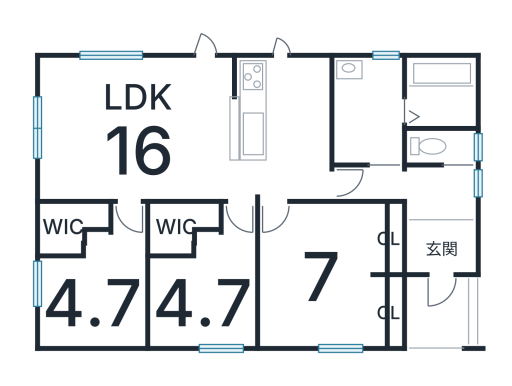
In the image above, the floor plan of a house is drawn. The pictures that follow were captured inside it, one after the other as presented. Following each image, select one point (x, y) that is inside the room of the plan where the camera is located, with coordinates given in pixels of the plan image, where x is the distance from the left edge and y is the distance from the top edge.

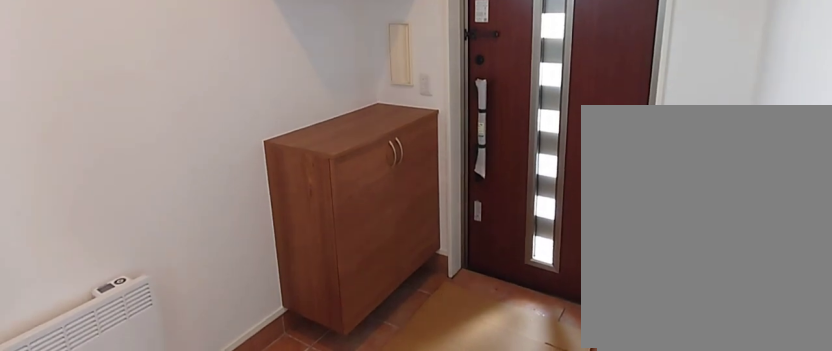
(444, 241)
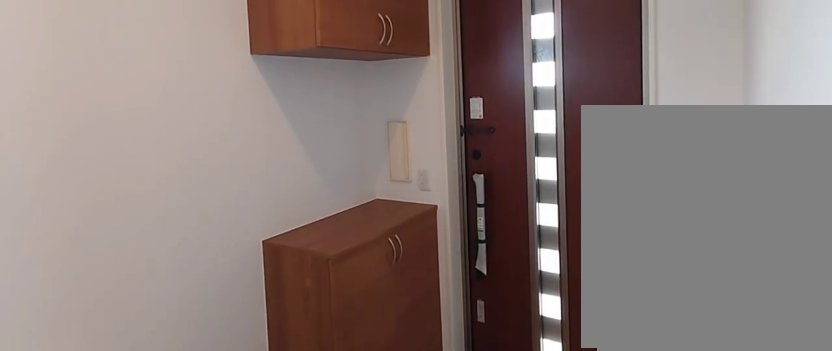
(444, 241)
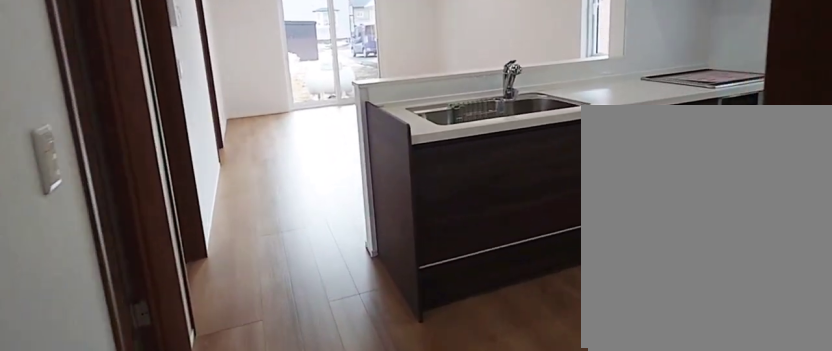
(293, 129)
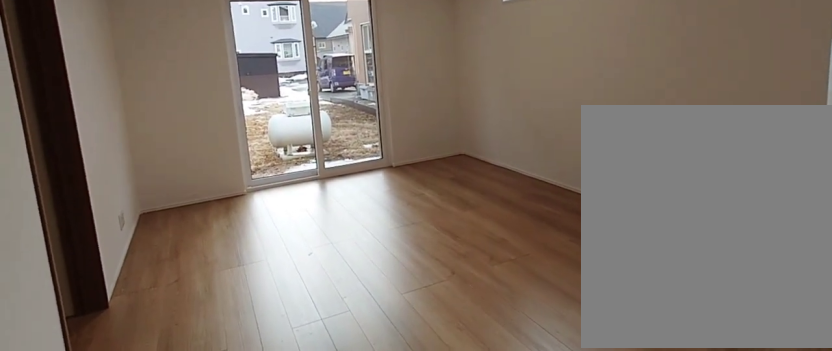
(136, 125)
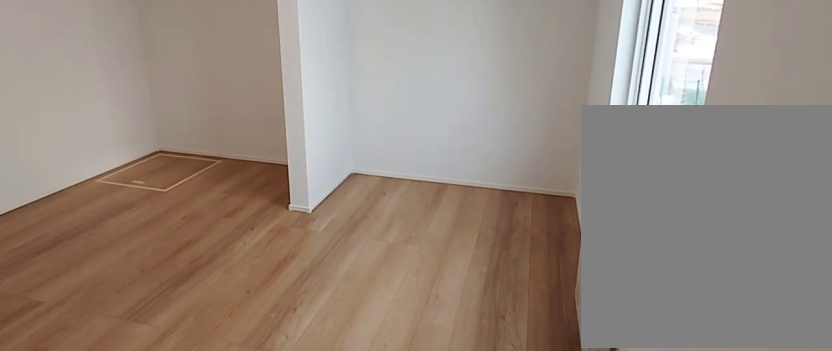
(323, 273)
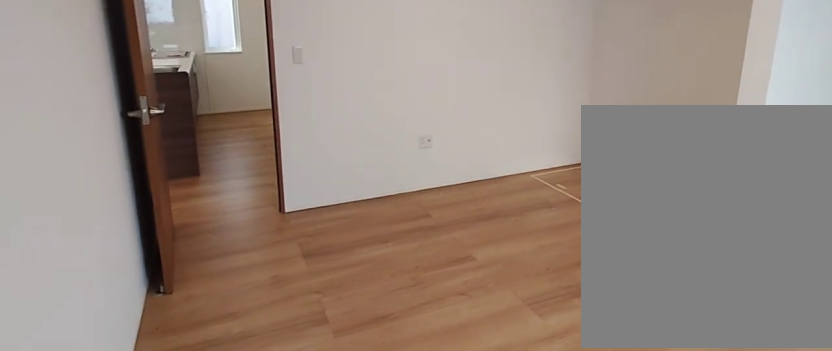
(323, 273)
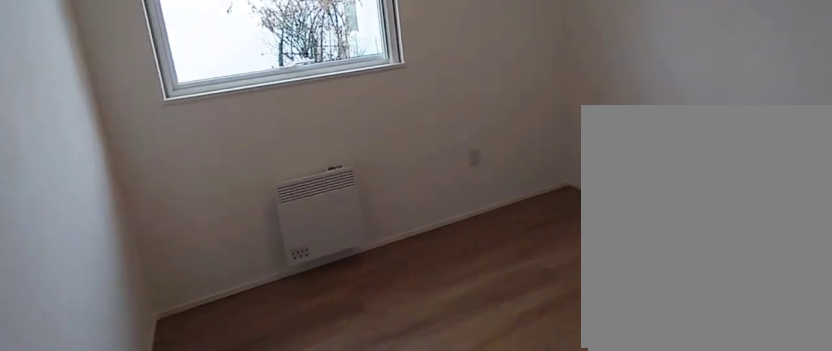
(205, 295)
